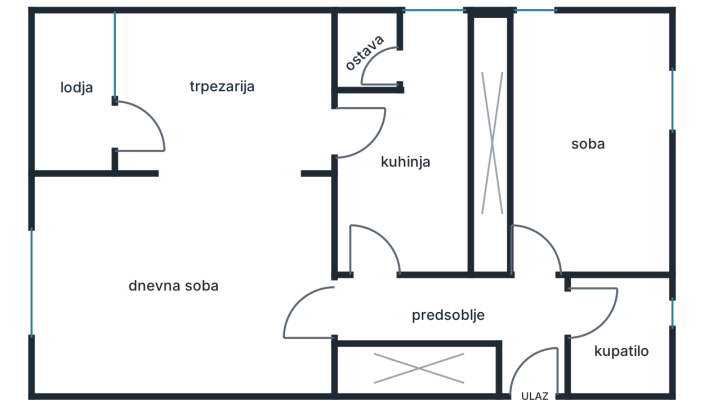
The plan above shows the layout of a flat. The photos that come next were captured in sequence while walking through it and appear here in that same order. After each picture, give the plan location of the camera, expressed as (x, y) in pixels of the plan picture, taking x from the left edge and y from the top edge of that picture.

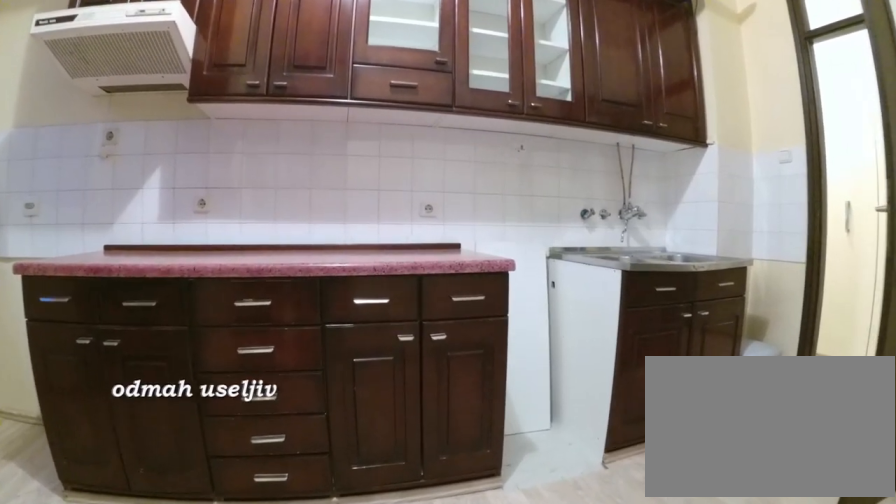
(354, 126)
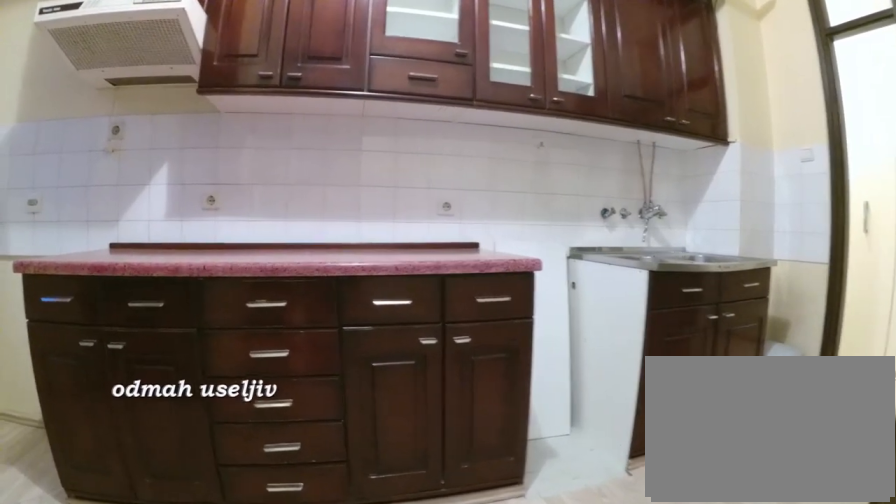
(357, 127)
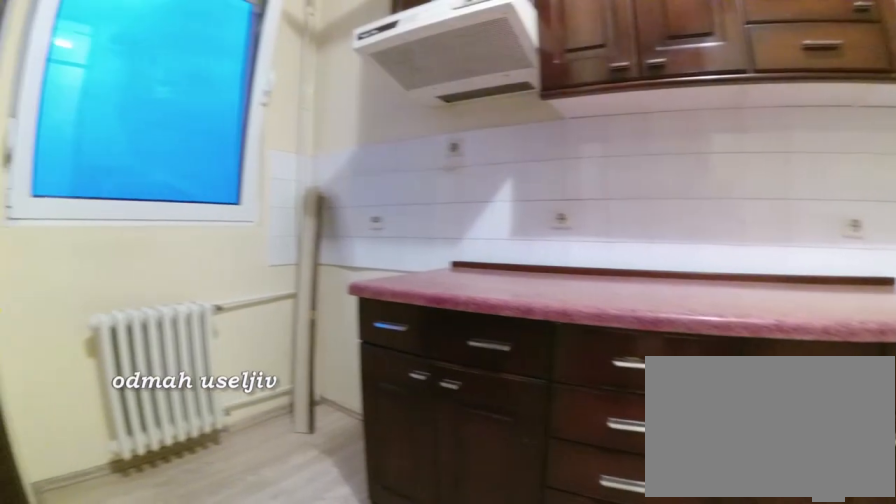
(386, 136)
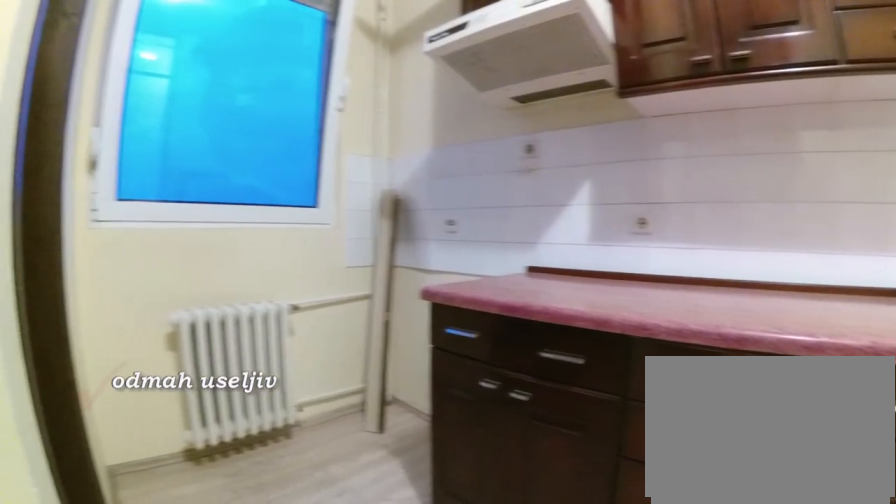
(393, 139)
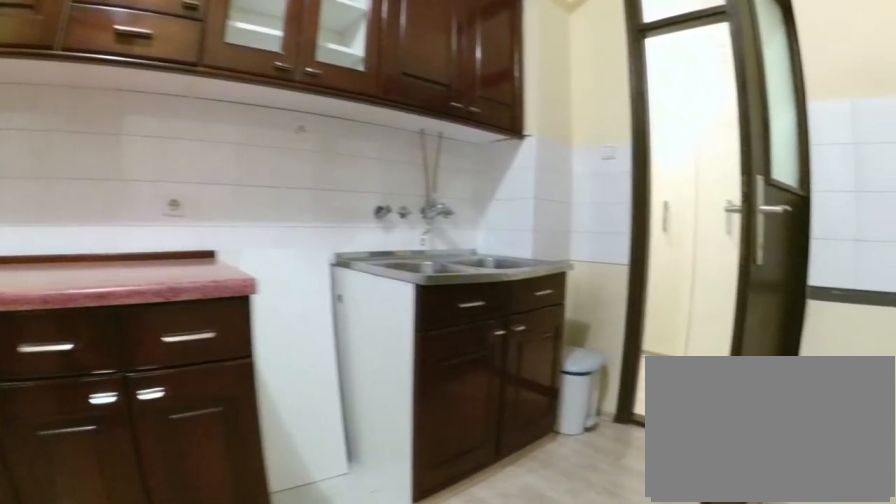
(423, 118)
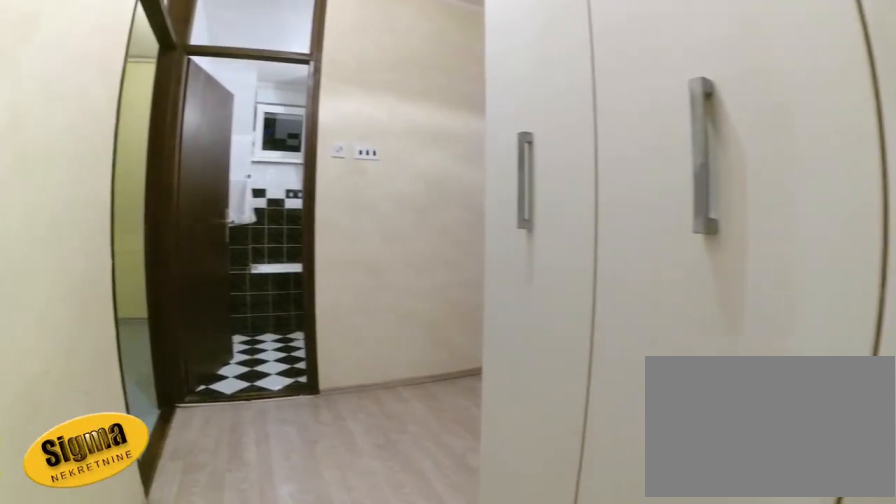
(379, 293)
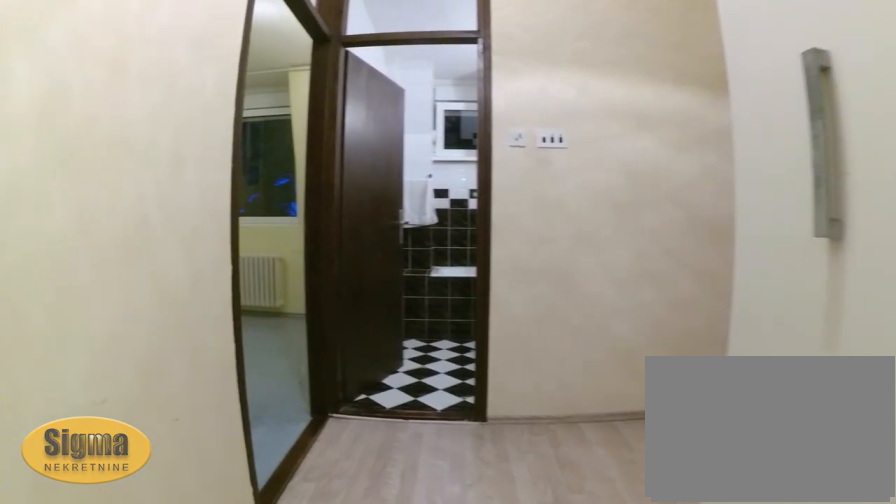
(405, 307)
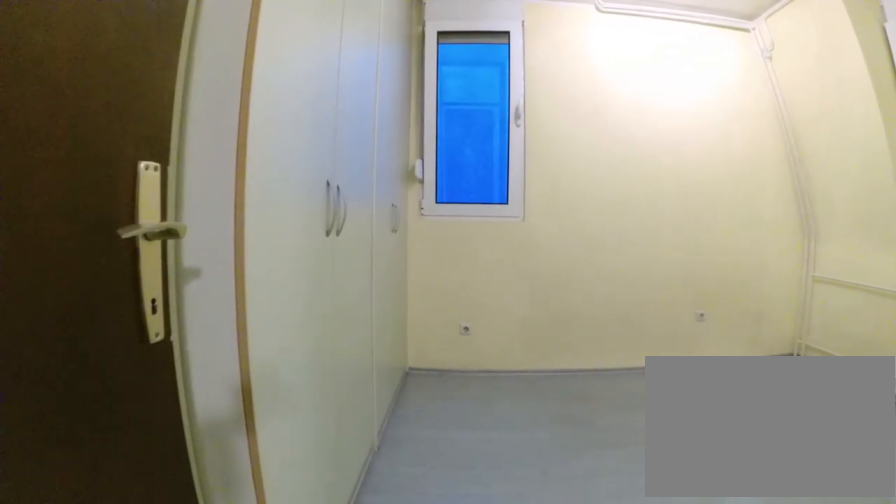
(531, 285)
